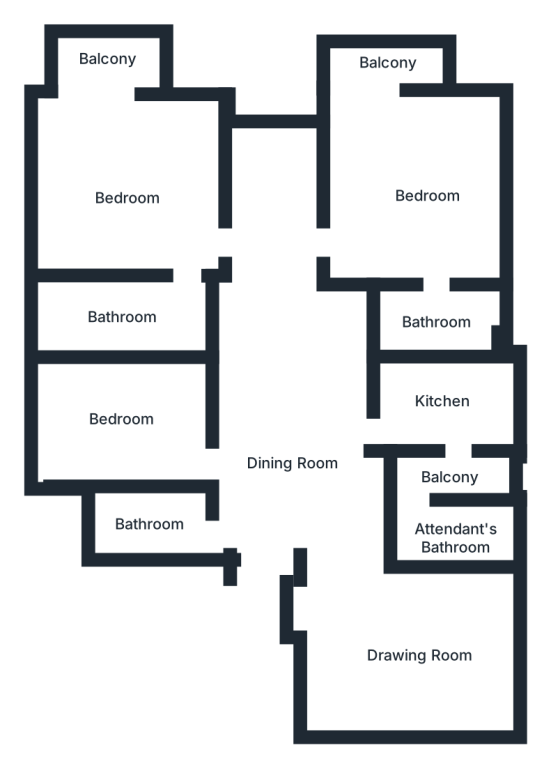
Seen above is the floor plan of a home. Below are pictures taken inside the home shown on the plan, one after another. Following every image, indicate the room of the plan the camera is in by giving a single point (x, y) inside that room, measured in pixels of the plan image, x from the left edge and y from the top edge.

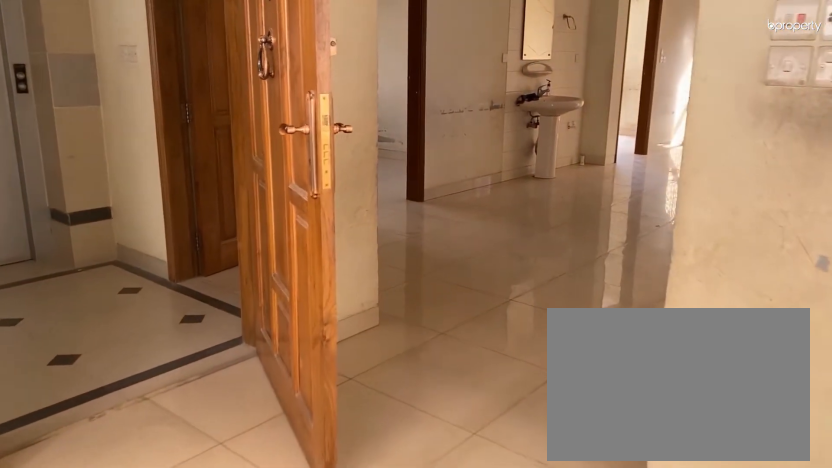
(405, 652)
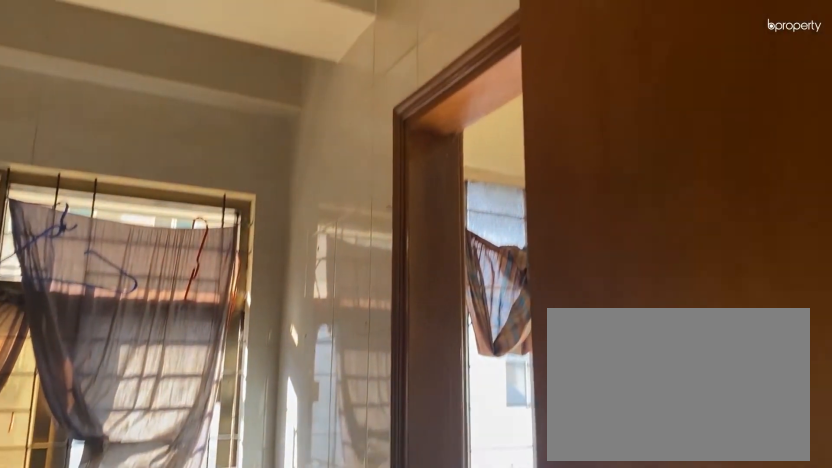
(439, 402)
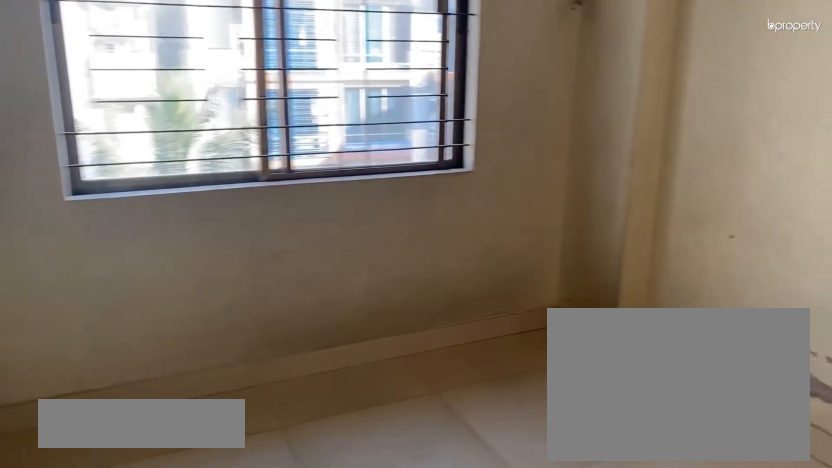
(120, 410)
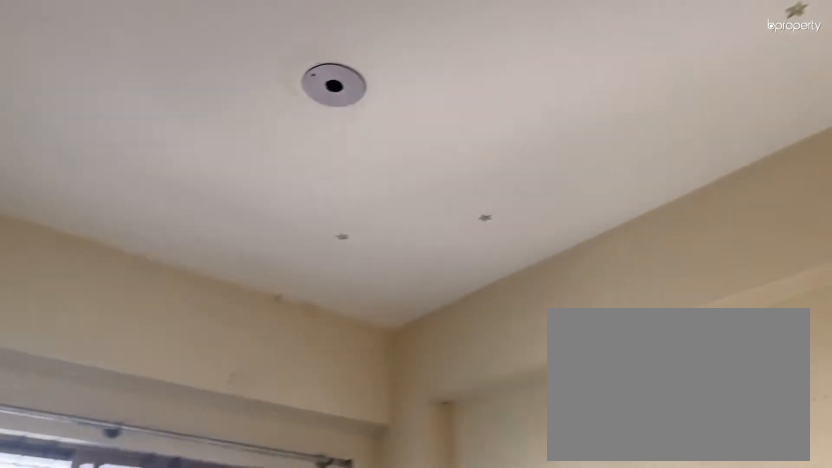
(120, 410)
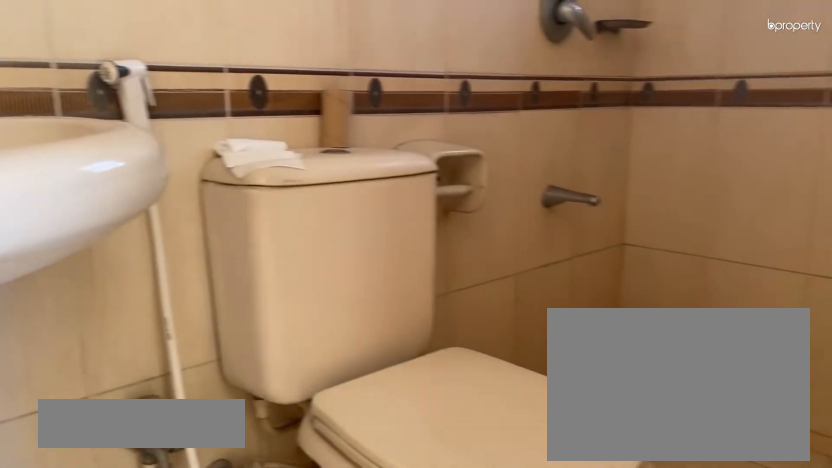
(126, 309)
